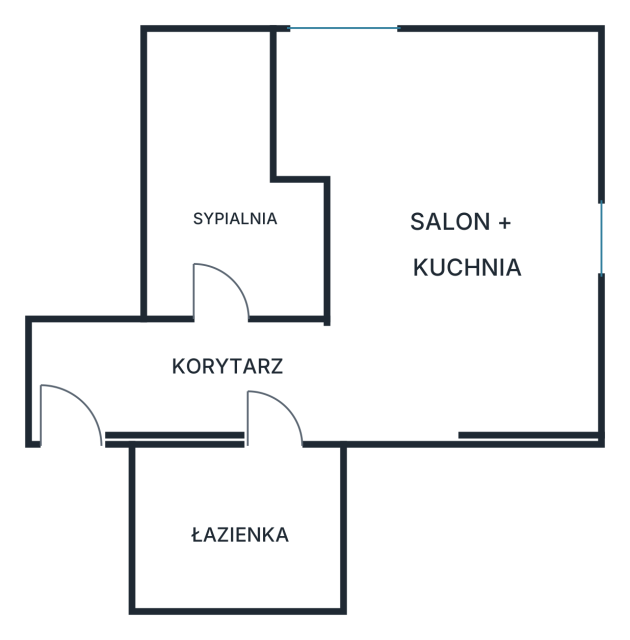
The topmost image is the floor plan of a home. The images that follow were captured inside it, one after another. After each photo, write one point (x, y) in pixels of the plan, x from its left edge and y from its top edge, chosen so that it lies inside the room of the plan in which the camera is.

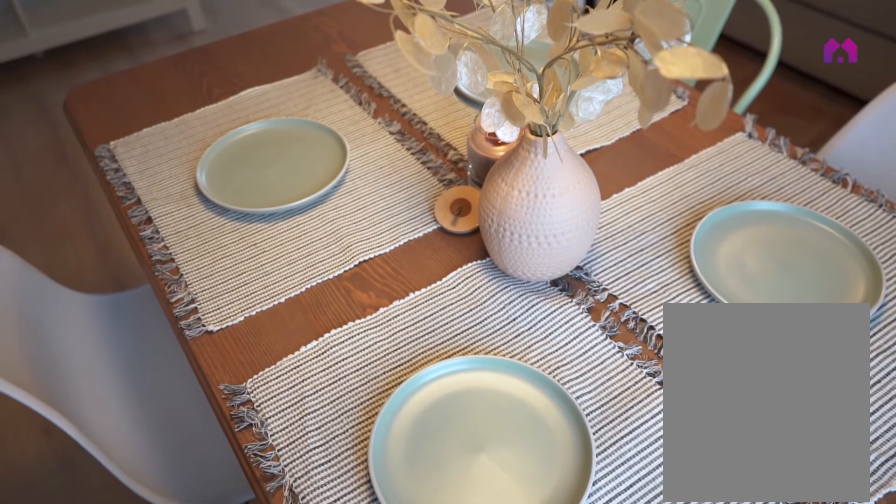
(439, 235)
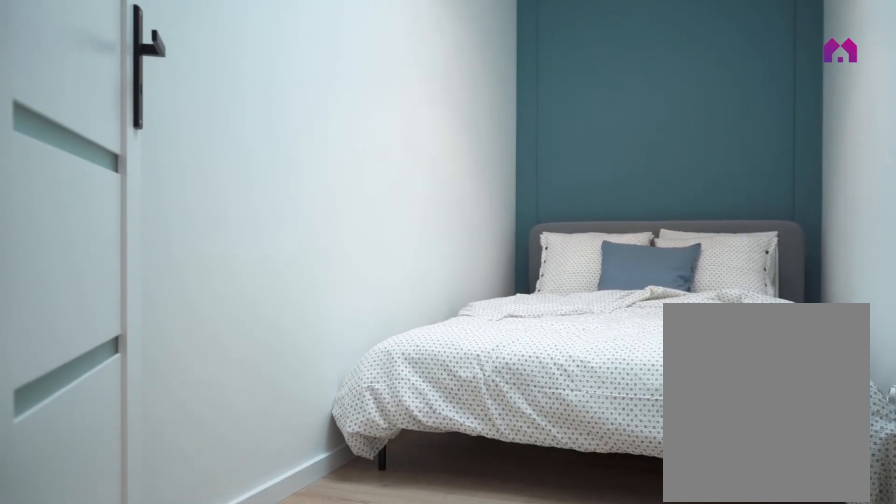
(224, 174)
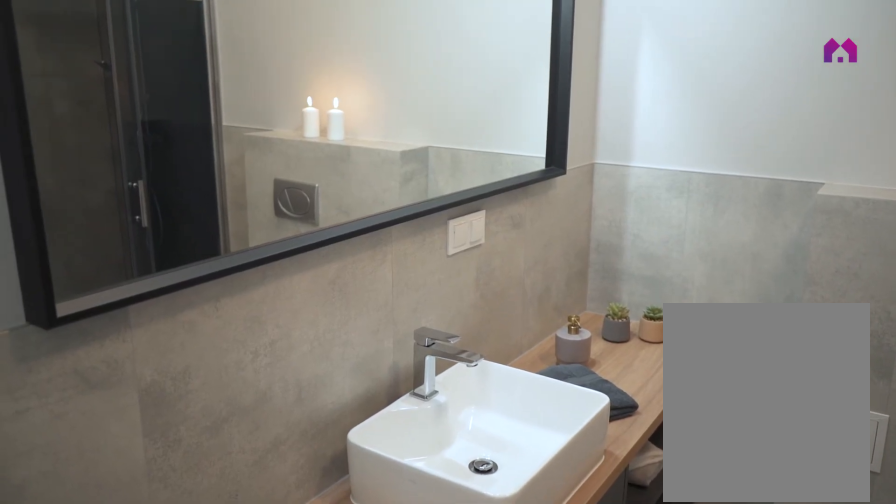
(238, 529)
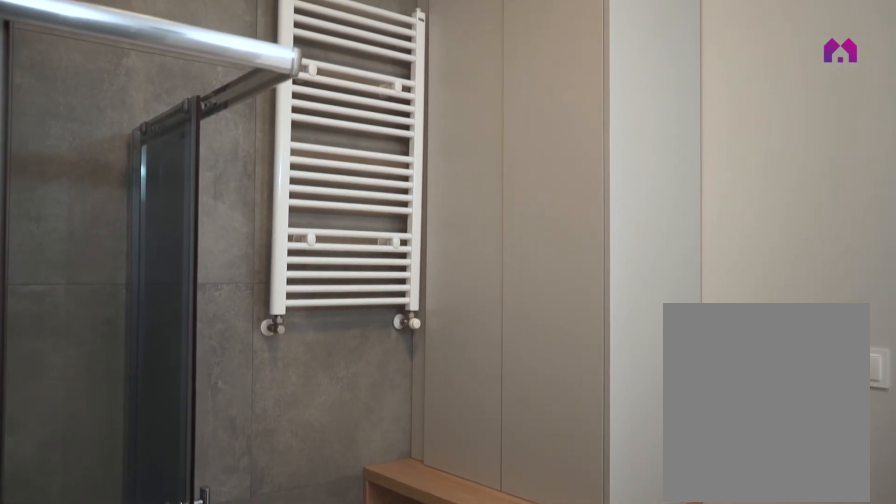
(238, 529)
